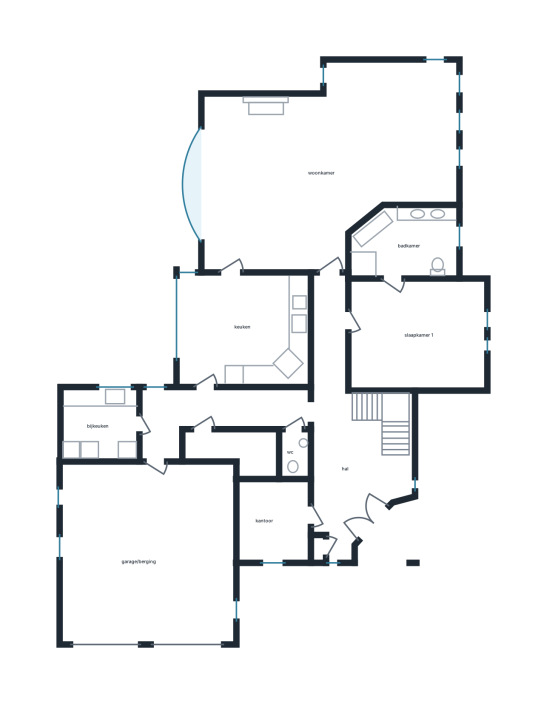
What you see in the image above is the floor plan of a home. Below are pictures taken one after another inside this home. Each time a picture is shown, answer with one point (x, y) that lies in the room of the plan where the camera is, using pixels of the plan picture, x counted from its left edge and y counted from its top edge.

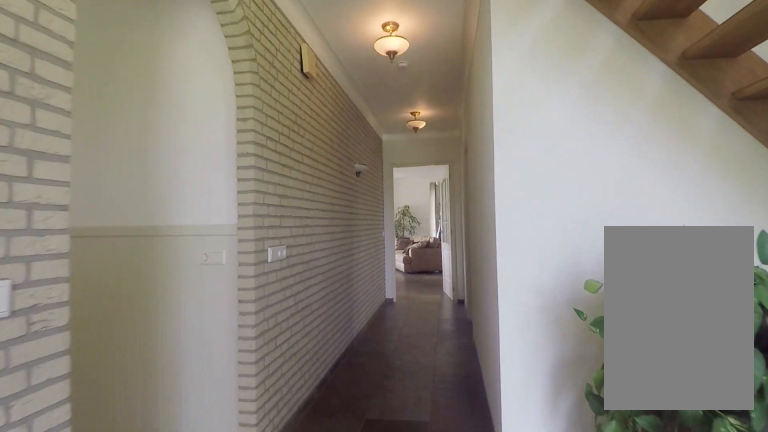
(345, 435)
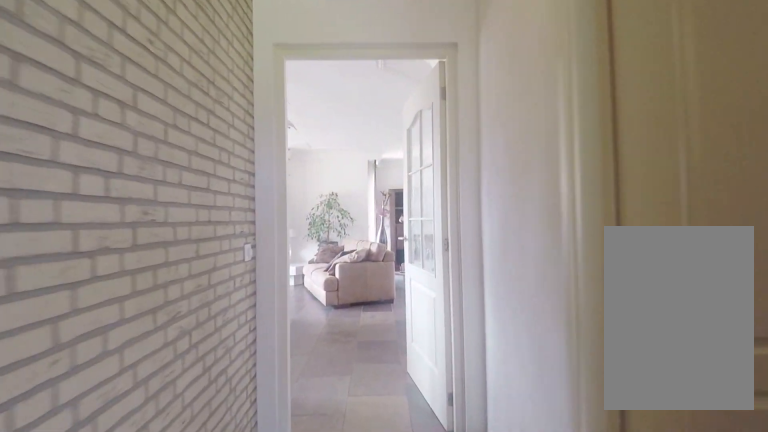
(345, 435)
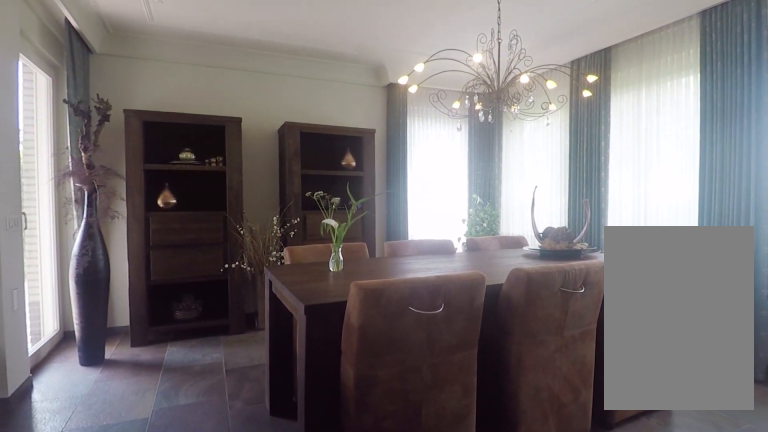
(318, 164)
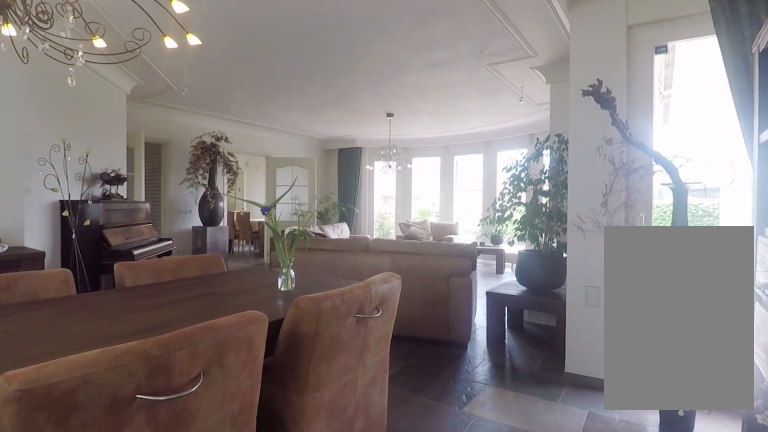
(318, 164)
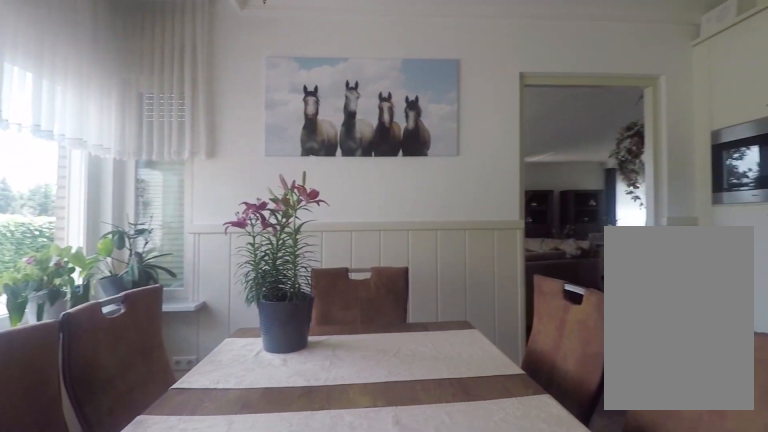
(244, 328)
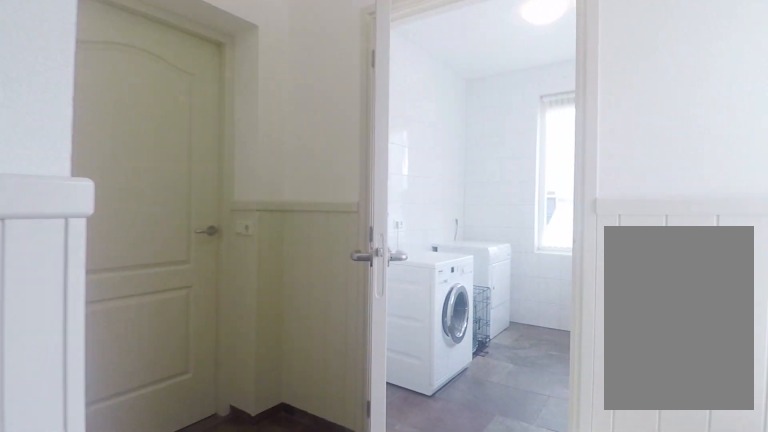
(212, 414)
